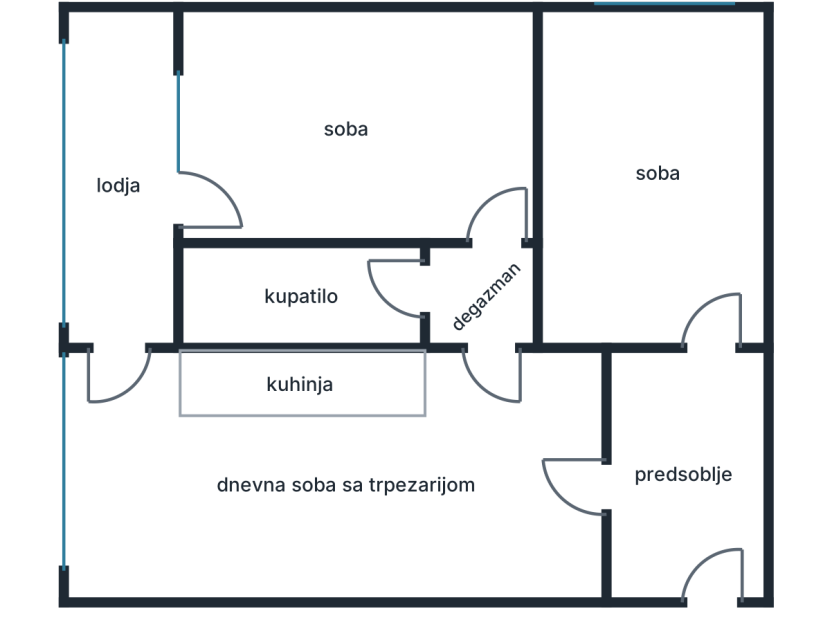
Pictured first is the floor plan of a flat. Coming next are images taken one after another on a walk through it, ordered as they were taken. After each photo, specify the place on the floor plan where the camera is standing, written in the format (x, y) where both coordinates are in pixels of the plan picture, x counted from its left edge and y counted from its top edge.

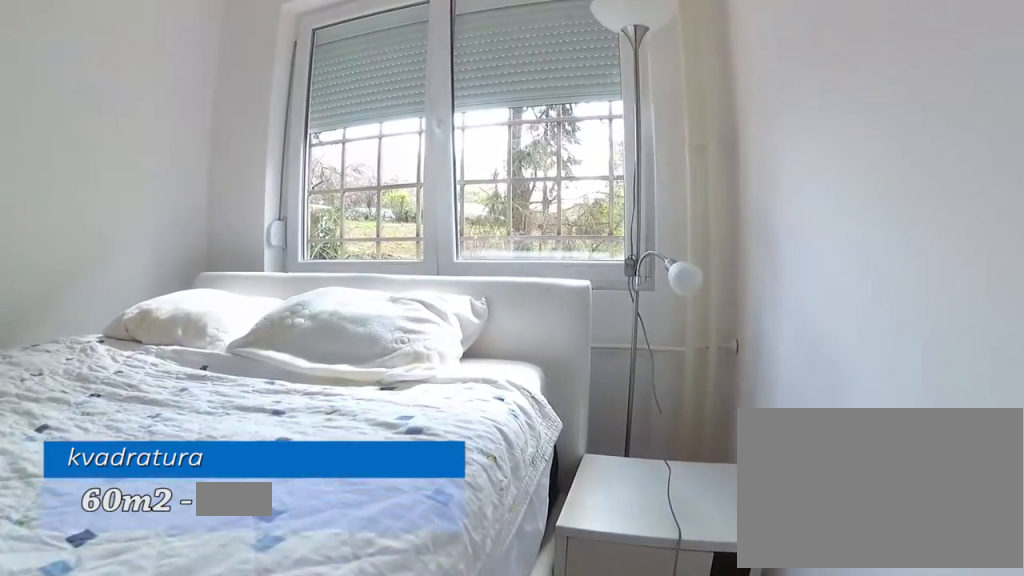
(718, 155)
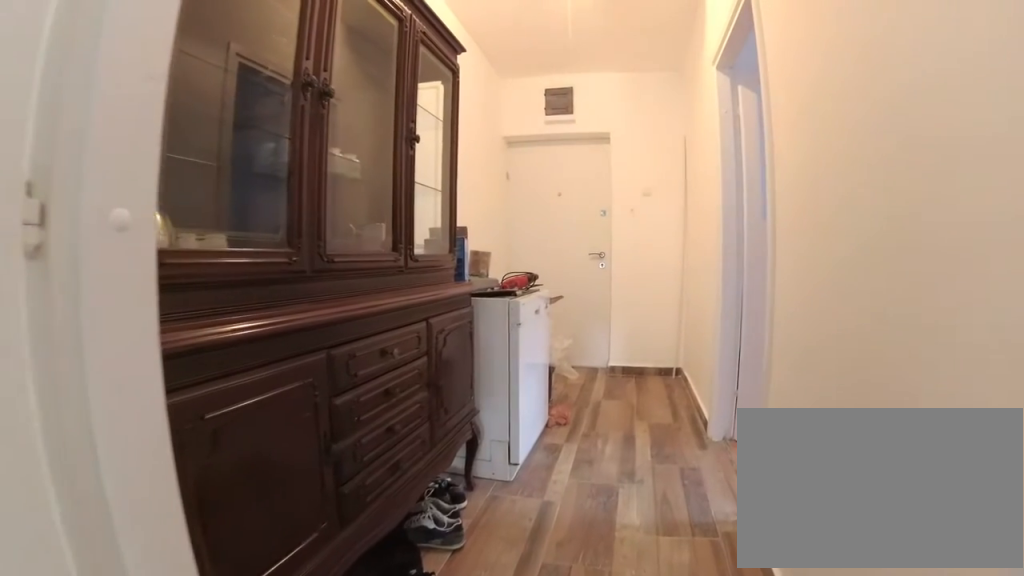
(717, 308)
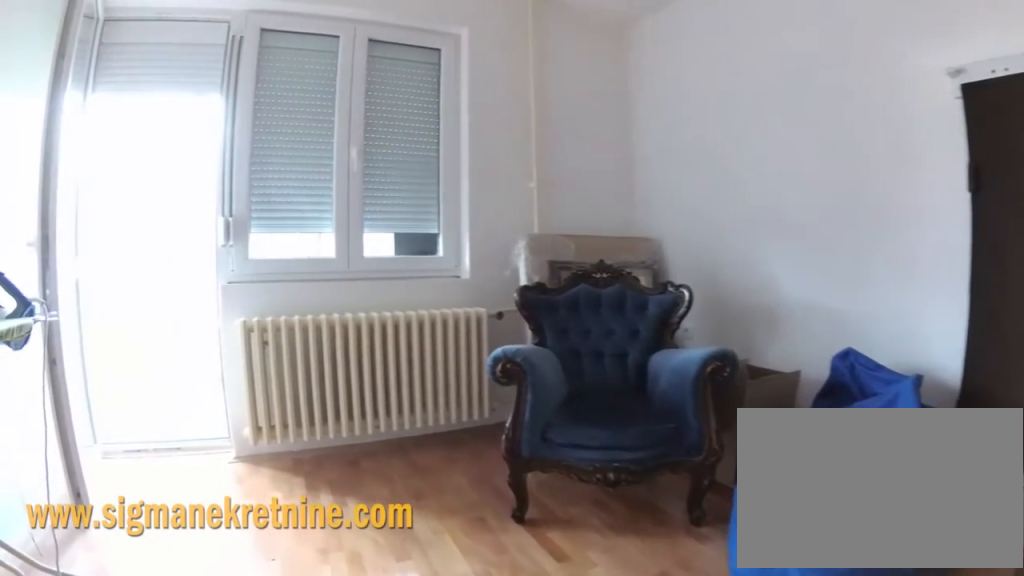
(469, 191)
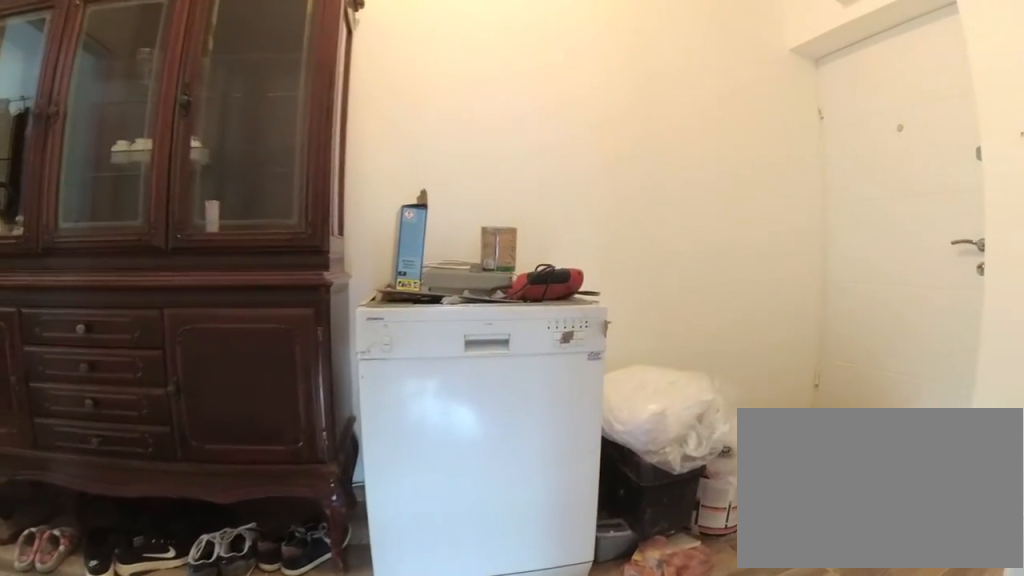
(578, 477)
